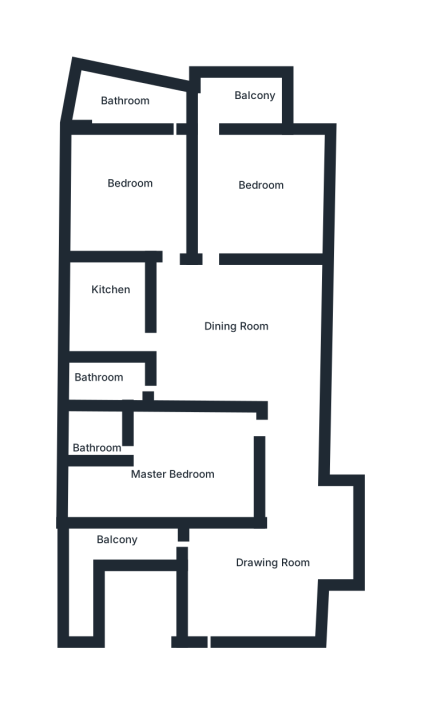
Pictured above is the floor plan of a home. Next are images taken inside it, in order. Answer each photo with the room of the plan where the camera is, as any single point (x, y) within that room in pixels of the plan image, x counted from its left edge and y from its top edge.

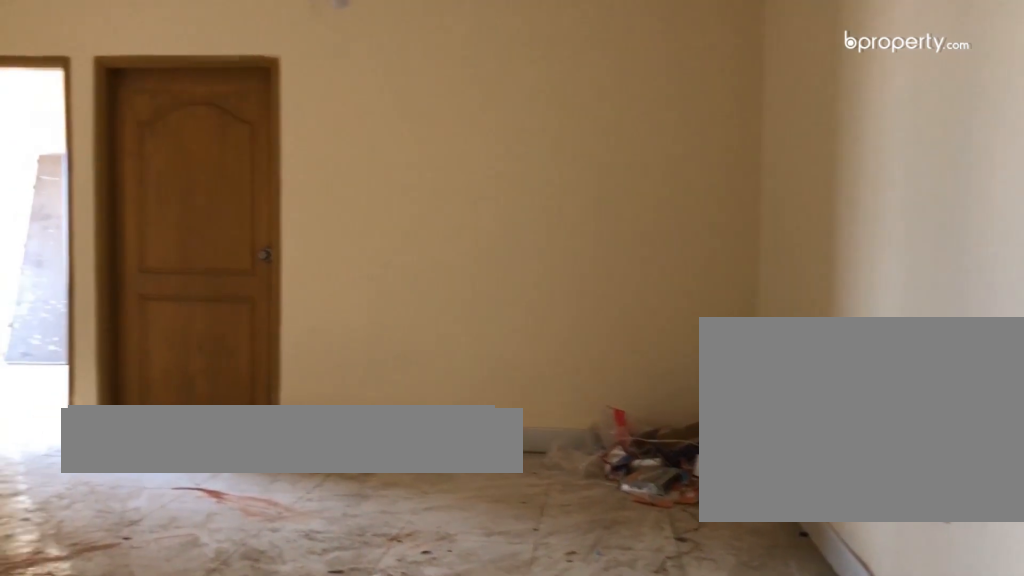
(252, 333)
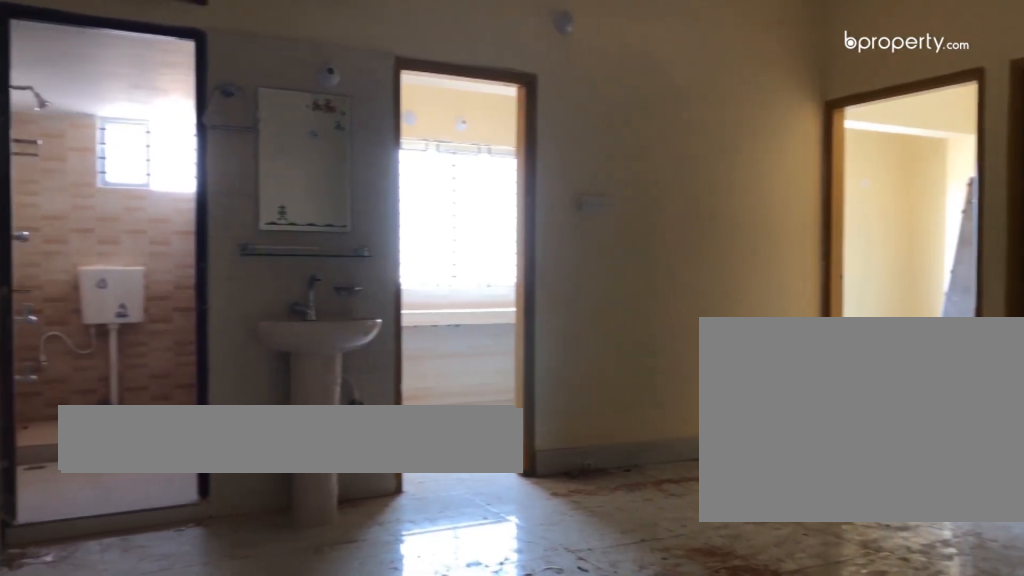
(252, 333)
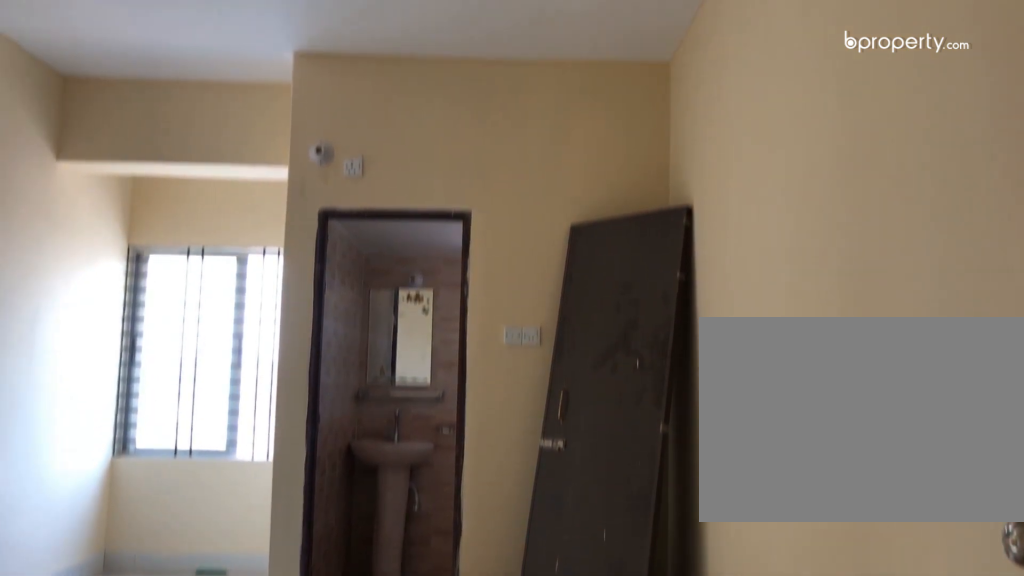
(172, 454)
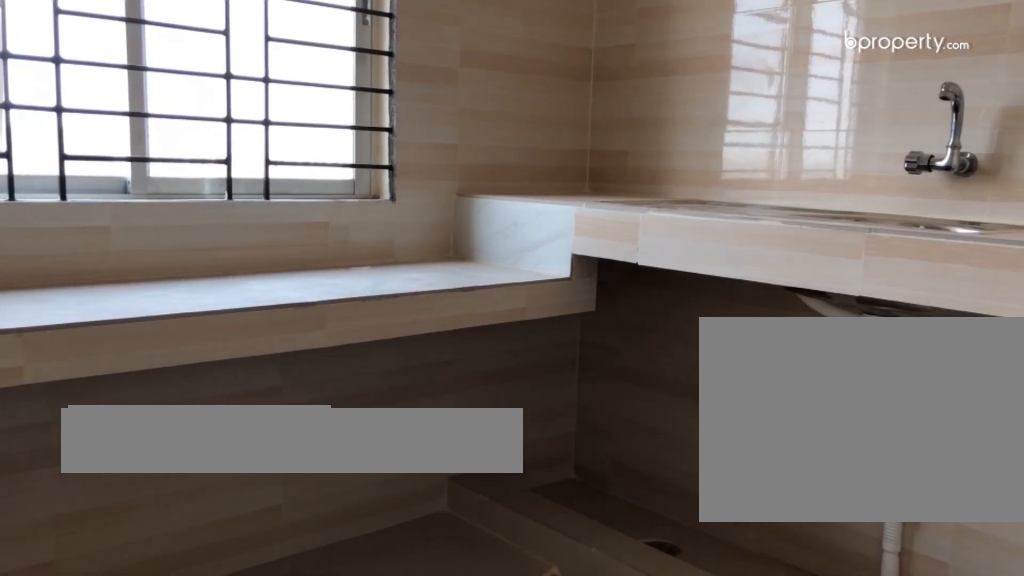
(115, 309)
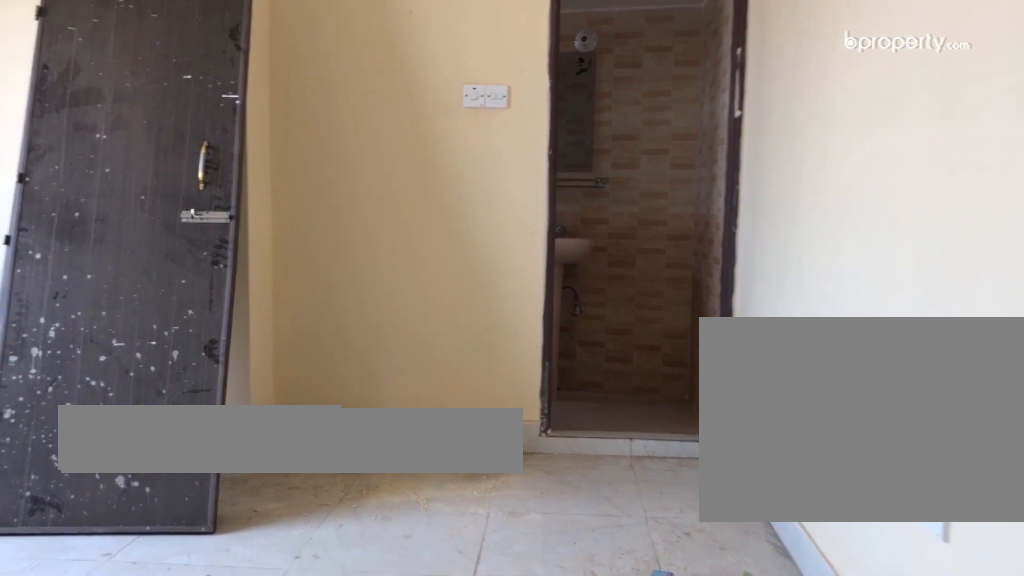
(141, 174)
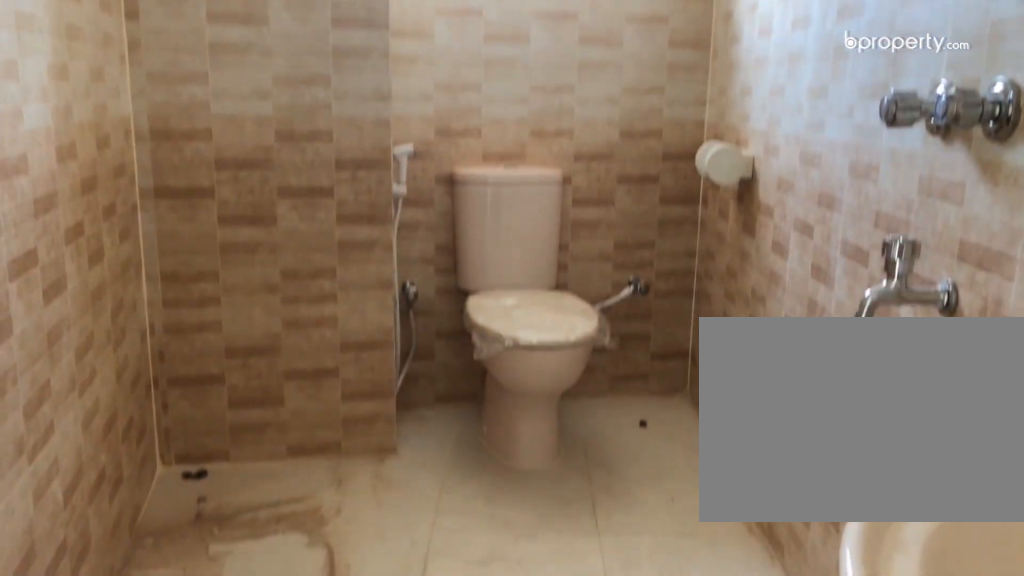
(142, 108)
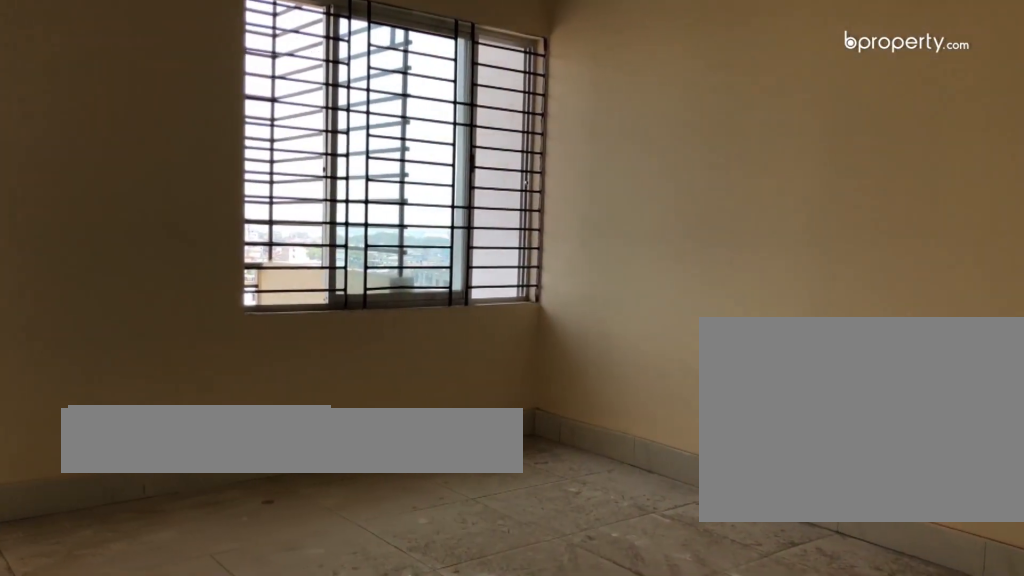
(250, 205)
